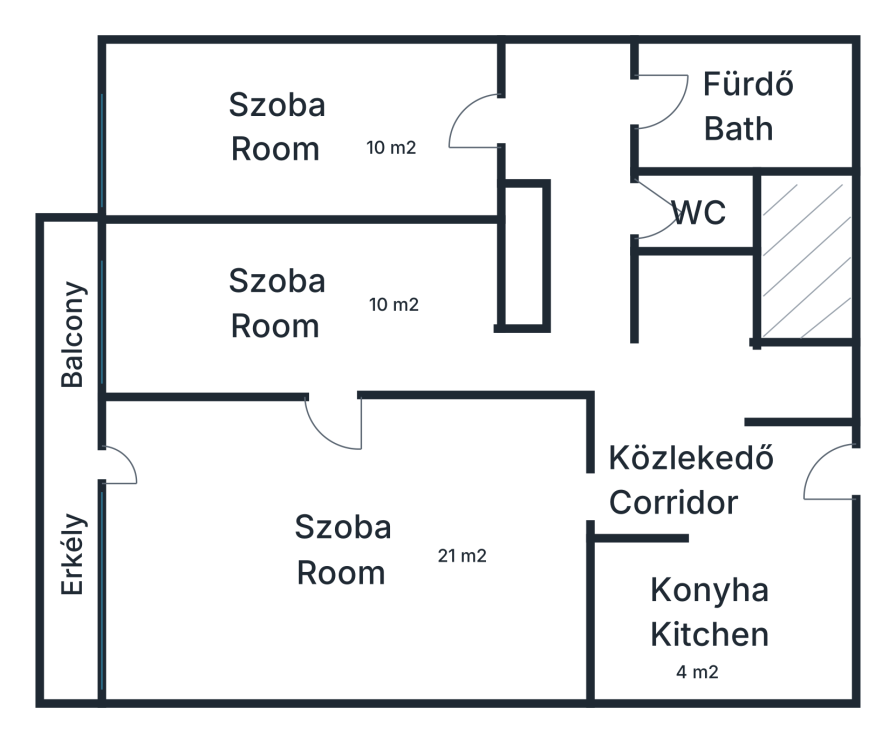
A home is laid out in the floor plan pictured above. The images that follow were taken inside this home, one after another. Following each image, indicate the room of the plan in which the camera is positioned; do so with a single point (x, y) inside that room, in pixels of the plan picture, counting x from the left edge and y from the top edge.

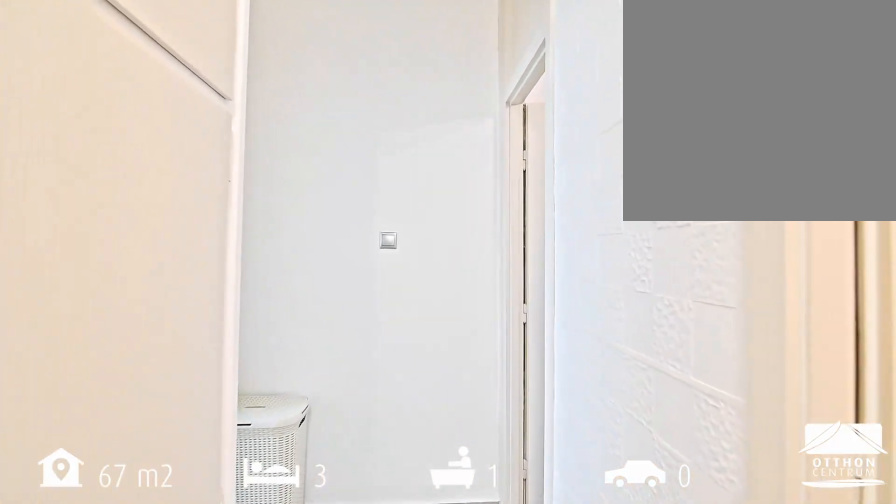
(589, 198)
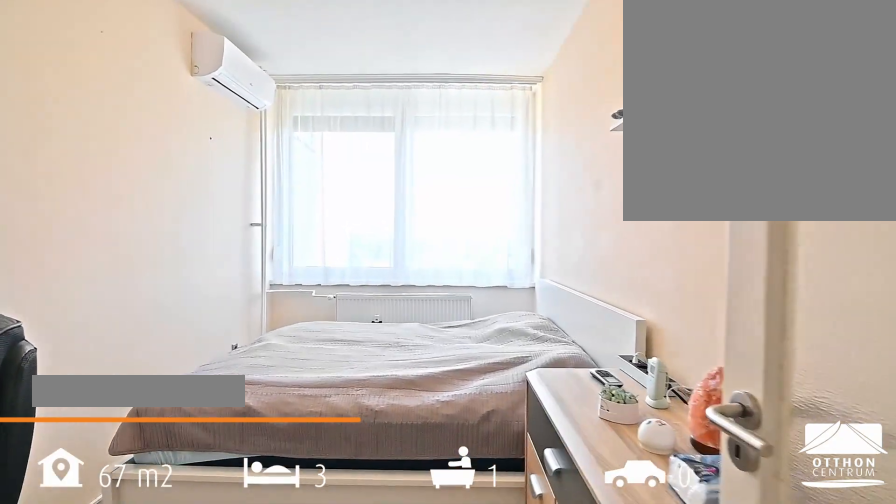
(287, 128)
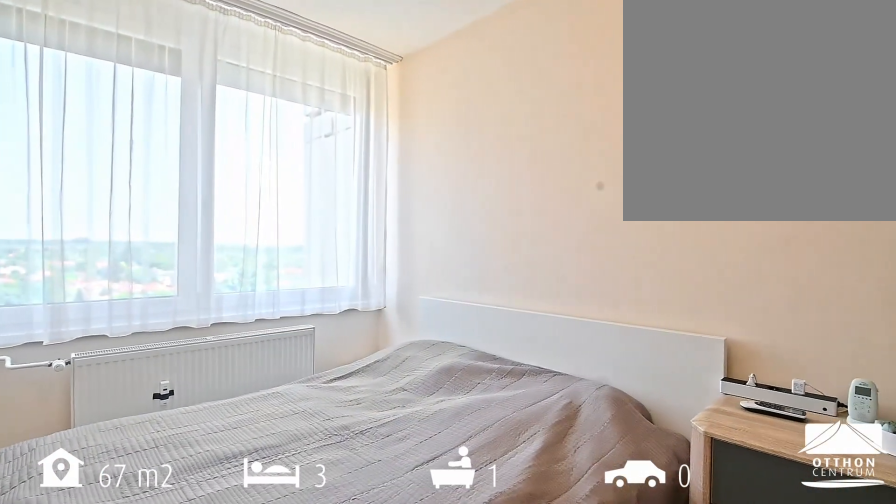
(287, 128)
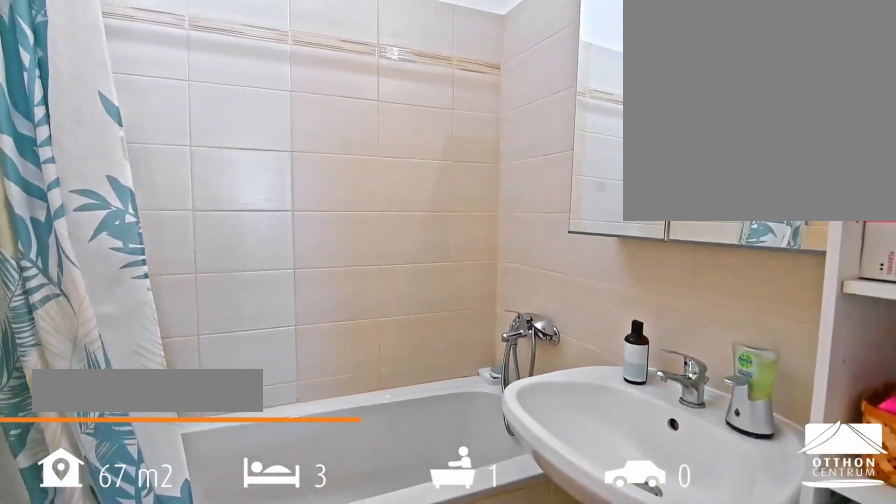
(754, 107)
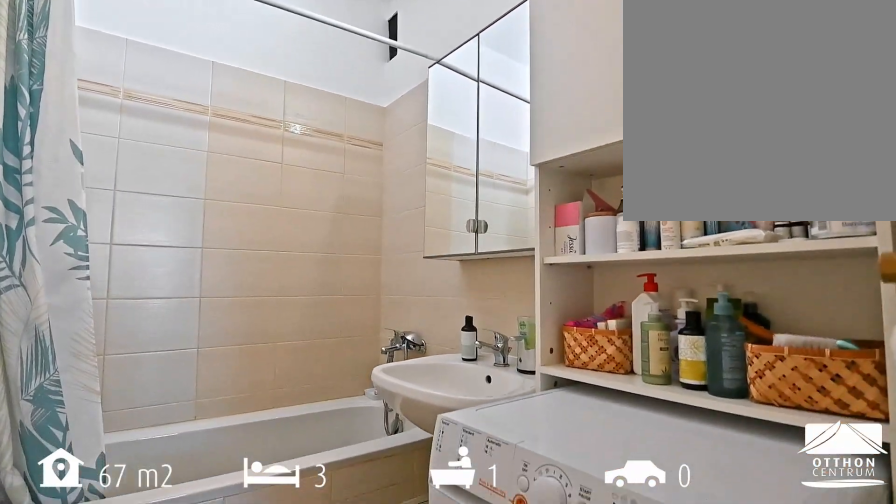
(753, 107)
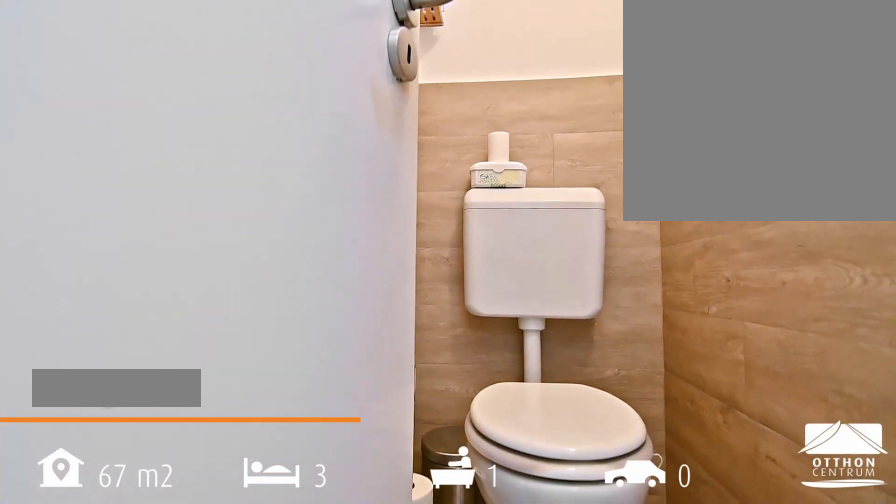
(712, 219)
